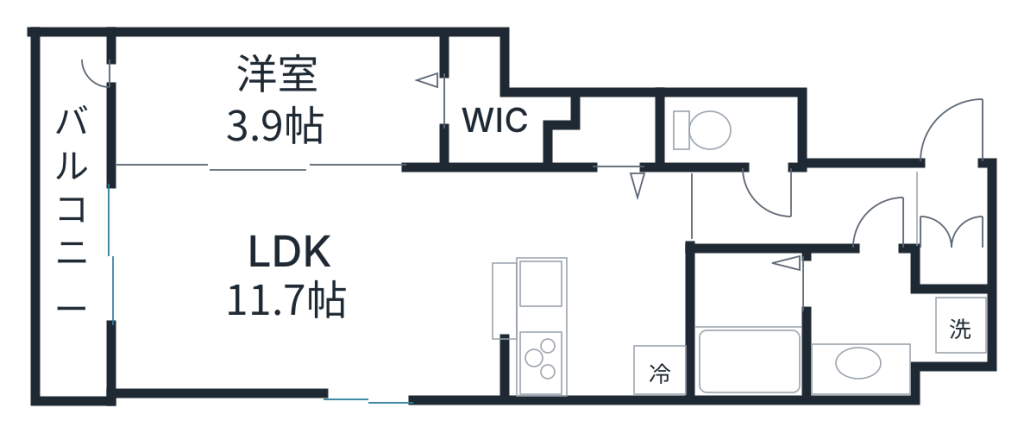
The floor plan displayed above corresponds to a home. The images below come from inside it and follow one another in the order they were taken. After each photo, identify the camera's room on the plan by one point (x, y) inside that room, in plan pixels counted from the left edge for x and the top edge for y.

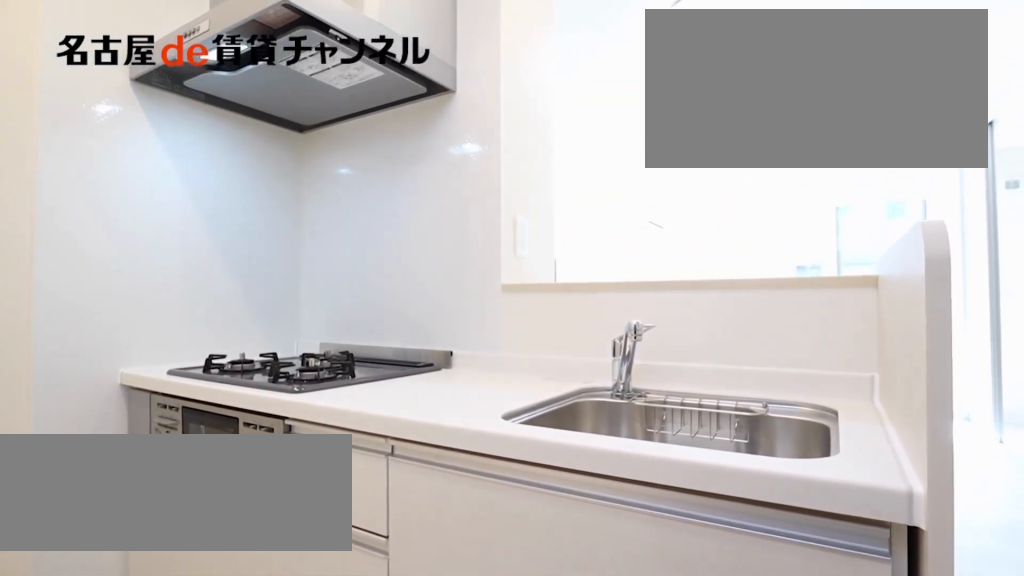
(604, 286)
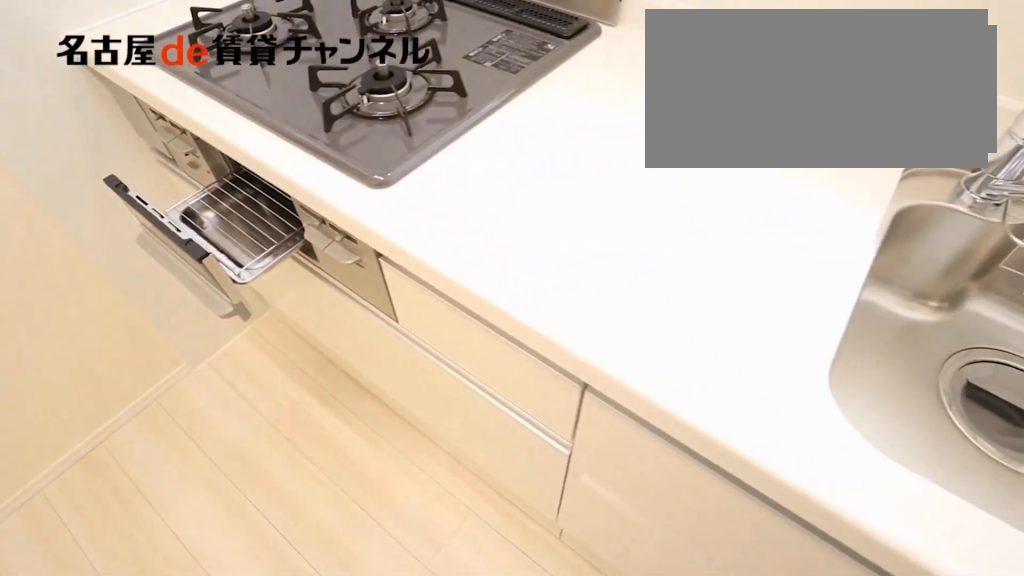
(604, 286)
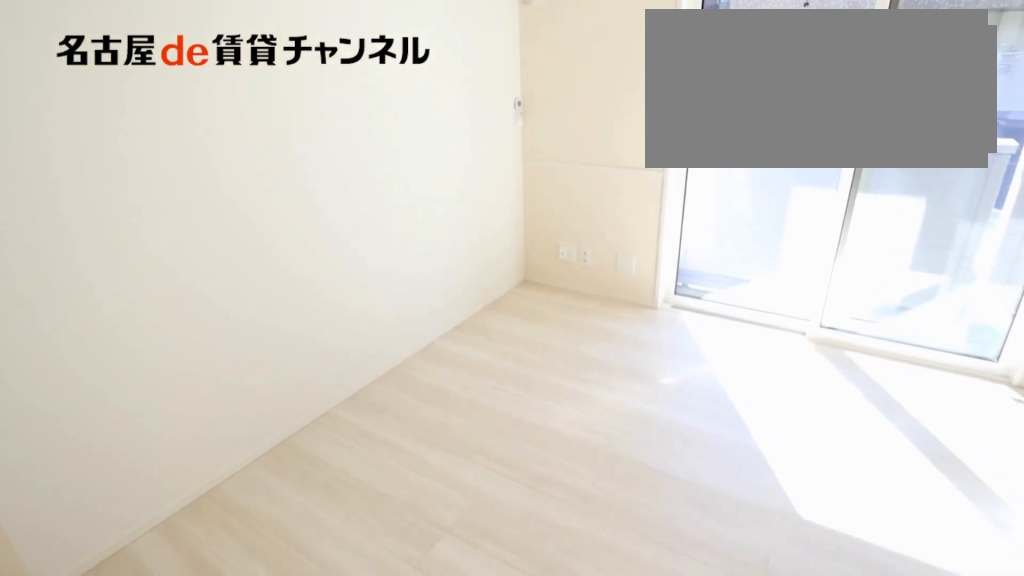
(311, 285)
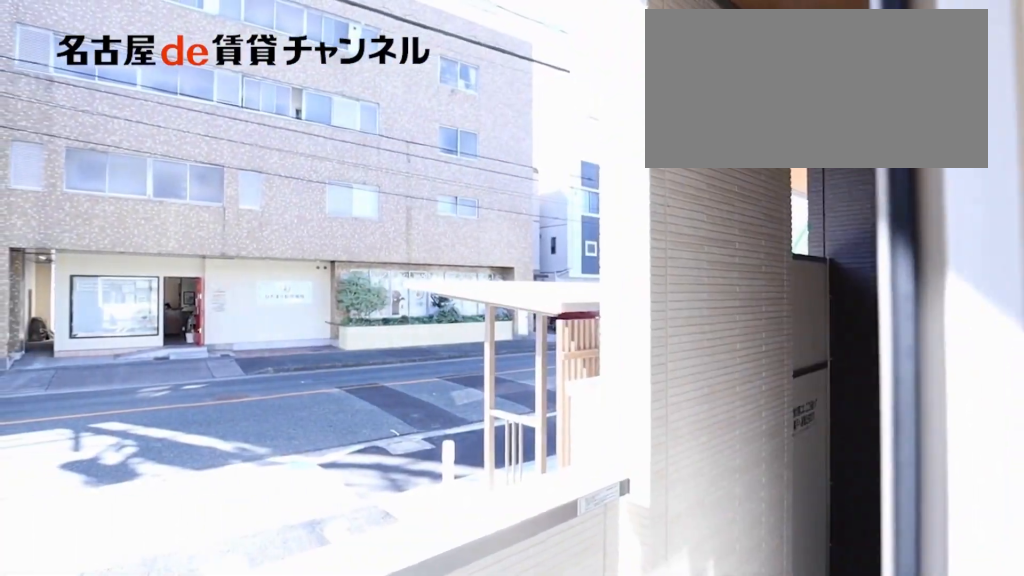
(77, 220)
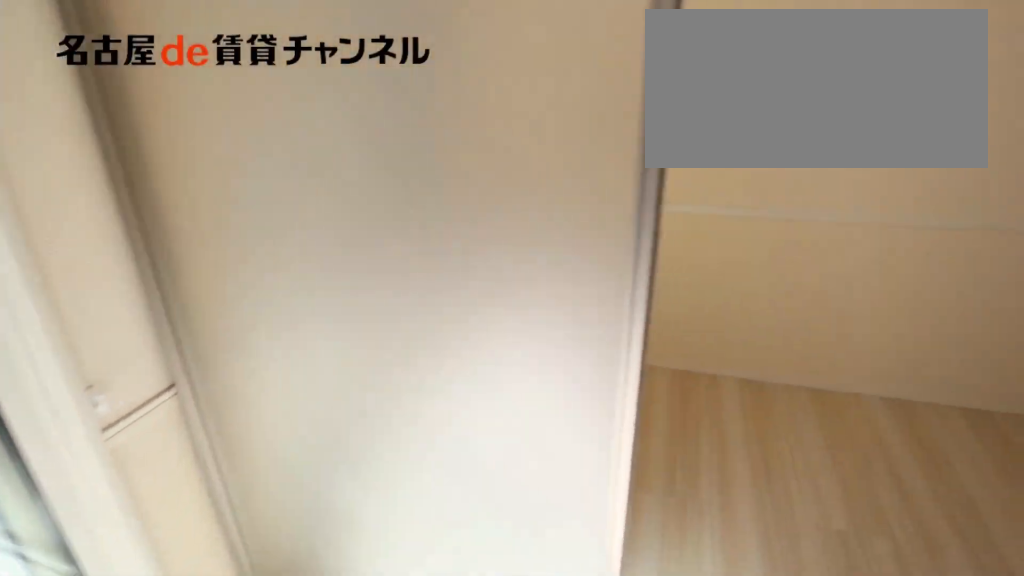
(278, 102)
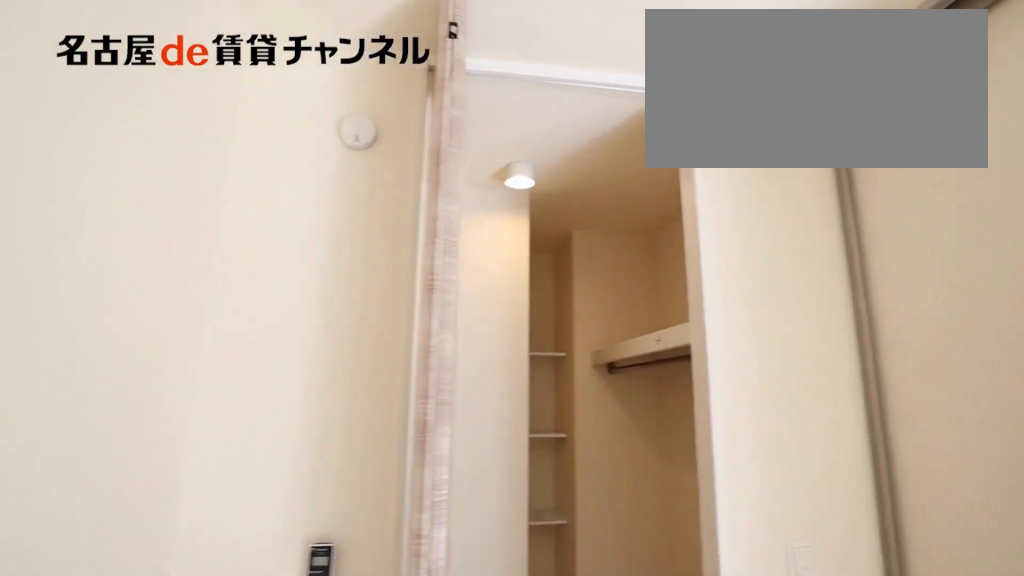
(278, 102)
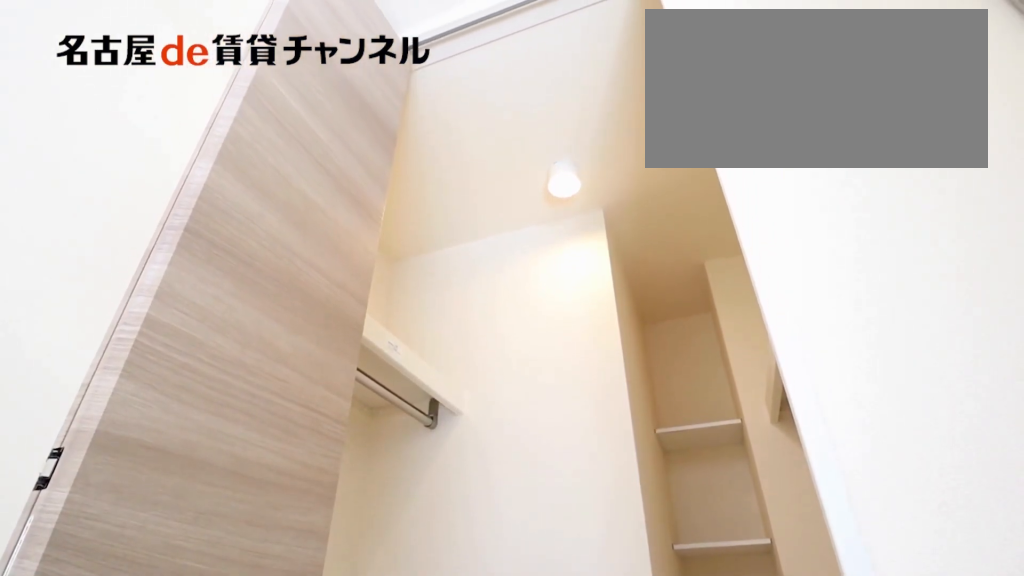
(492, 113)
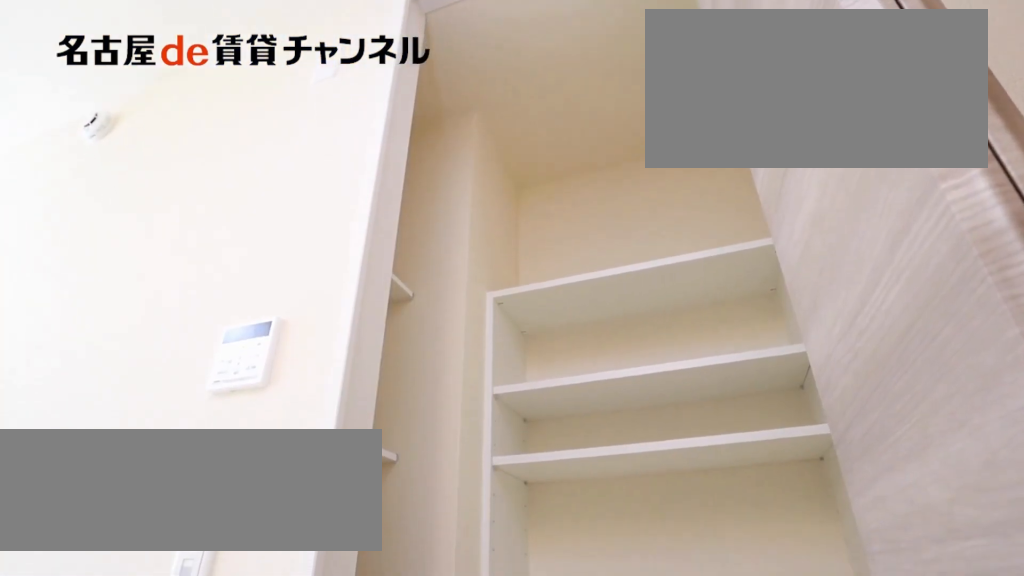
(604, 136)
